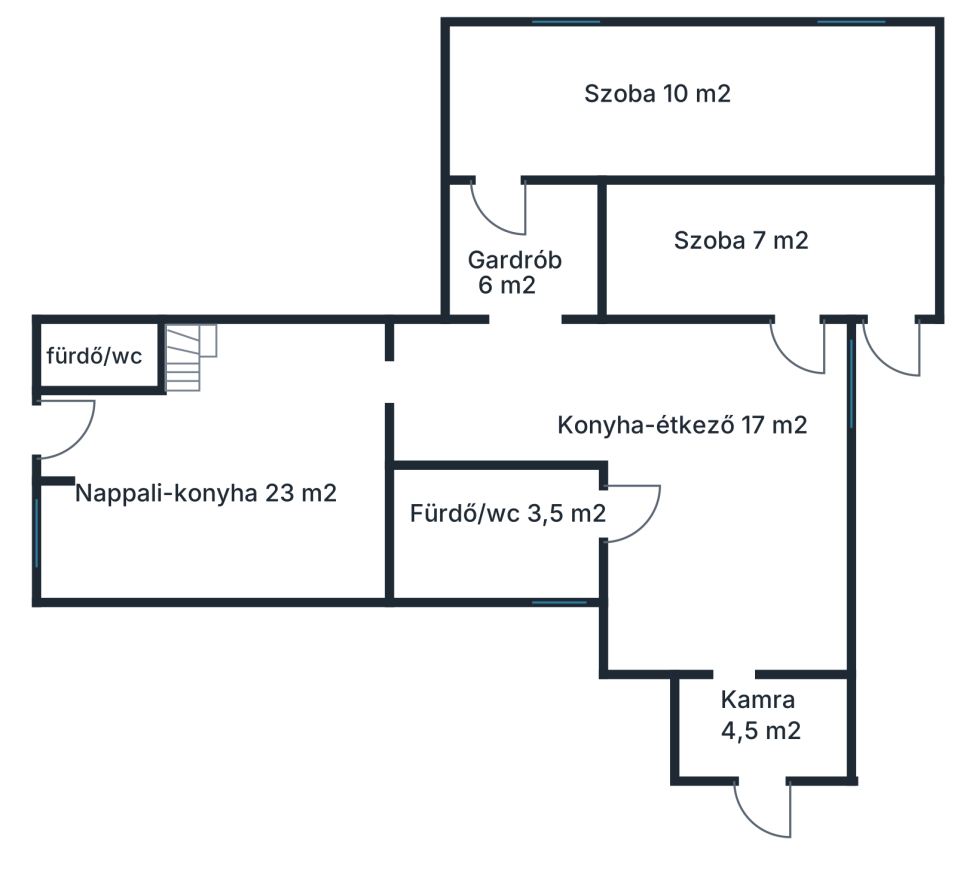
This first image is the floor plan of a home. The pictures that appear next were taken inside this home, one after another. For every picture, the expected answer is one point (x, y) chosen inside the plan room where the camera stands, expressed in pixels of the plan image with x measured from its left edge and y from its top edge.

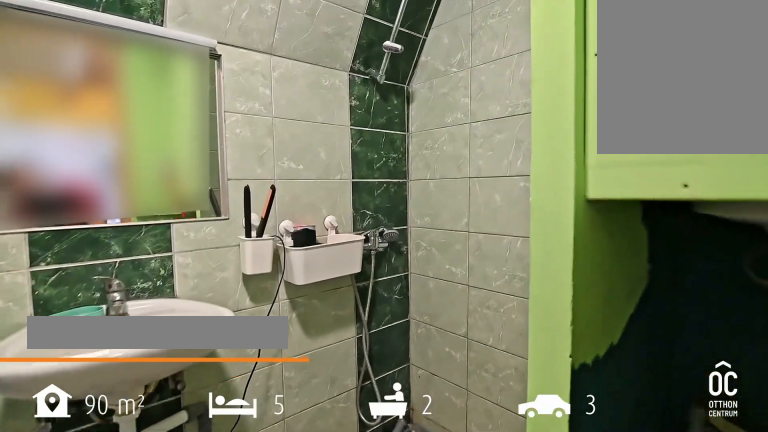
(91, 360)
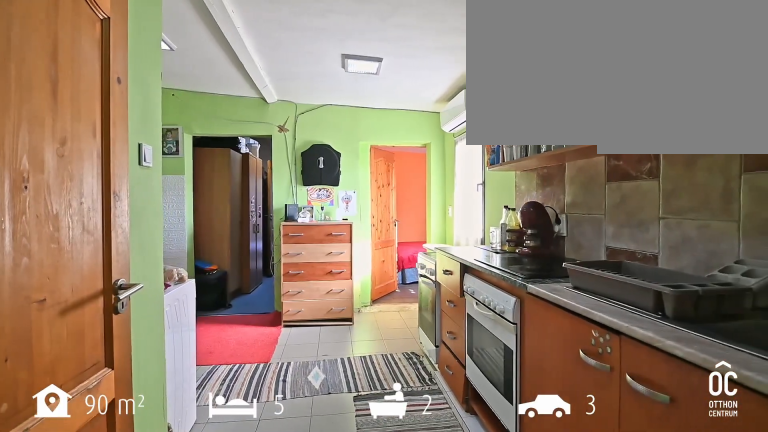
(726, 495)
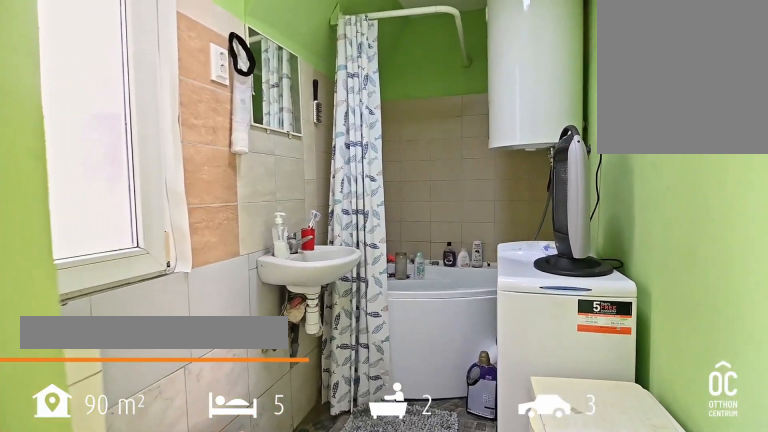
(496, 519)
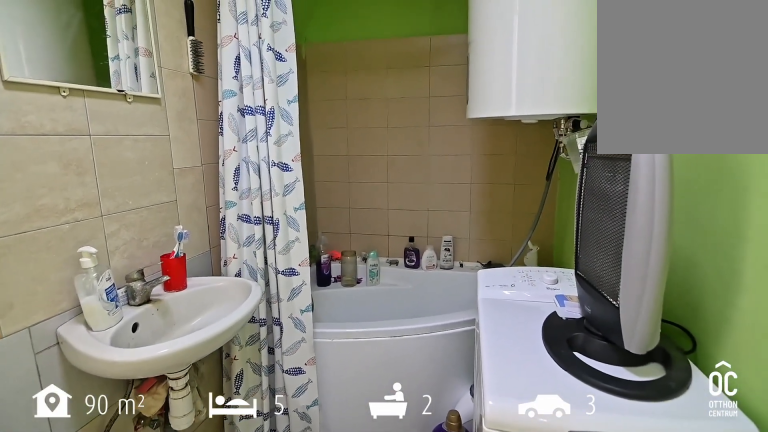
(497, 519)
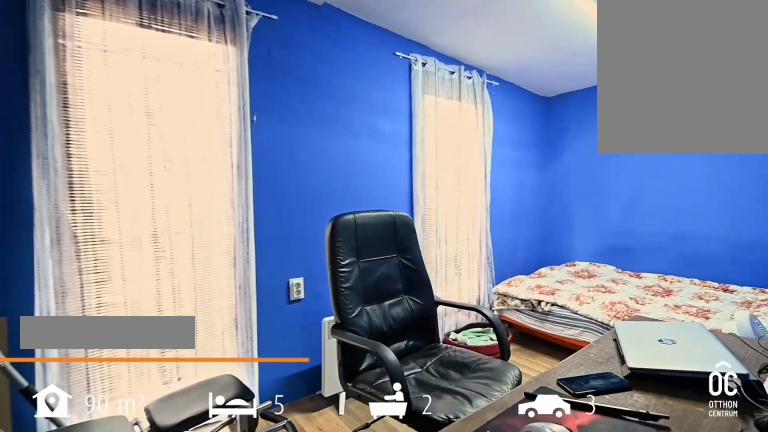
(696, 105)
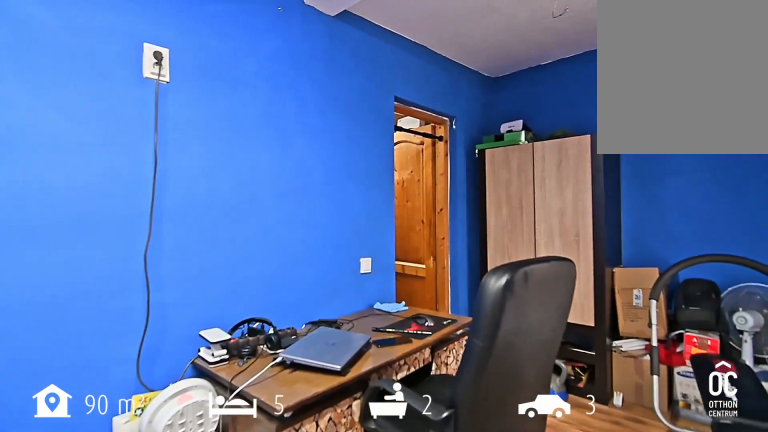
(695, 105)
